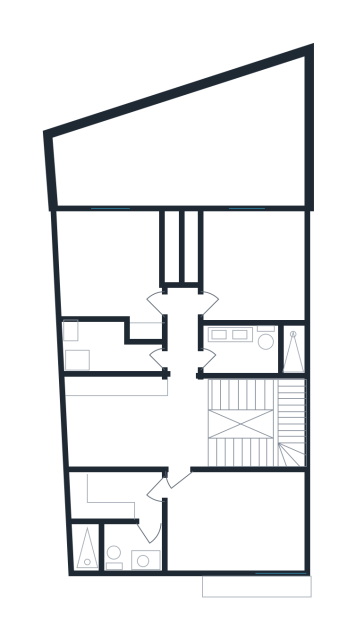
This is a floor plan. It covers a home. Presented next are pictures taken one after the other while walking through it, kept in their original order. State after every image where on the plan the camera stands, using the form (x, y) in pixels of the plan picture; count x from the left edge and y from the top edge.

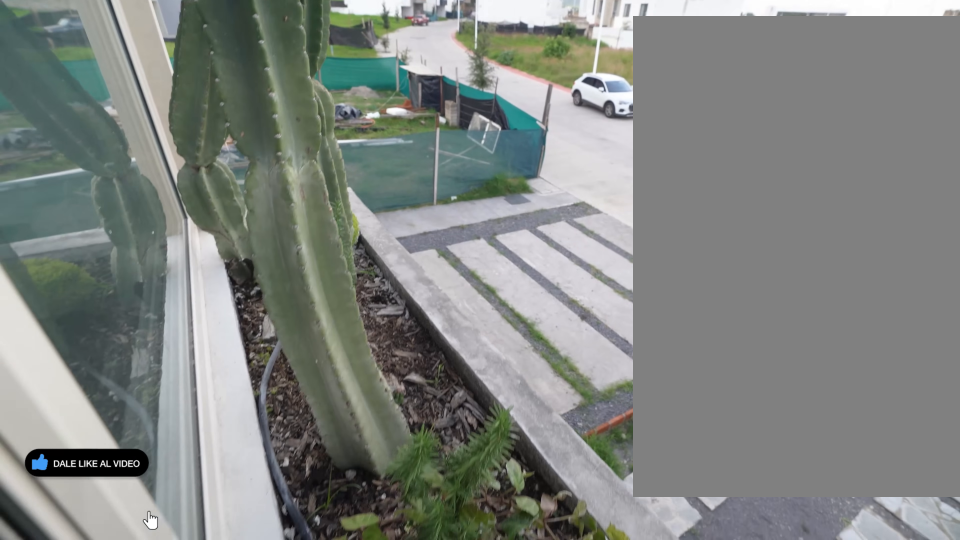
(236, 560)
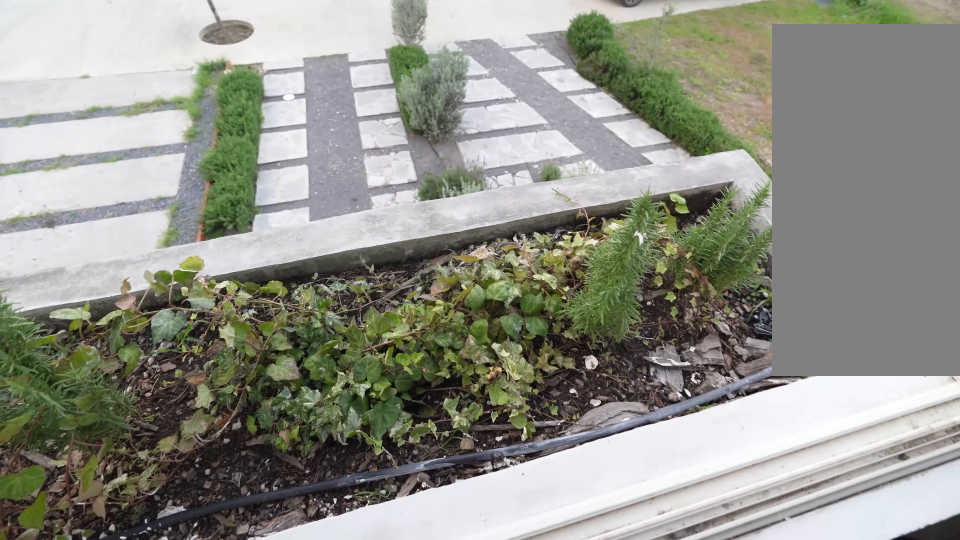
(238, 558)
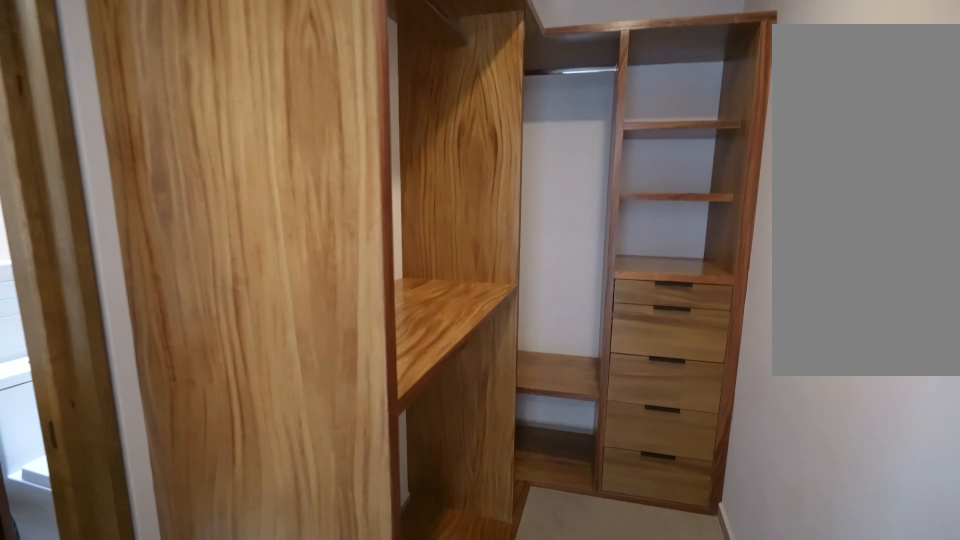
(130, 493)
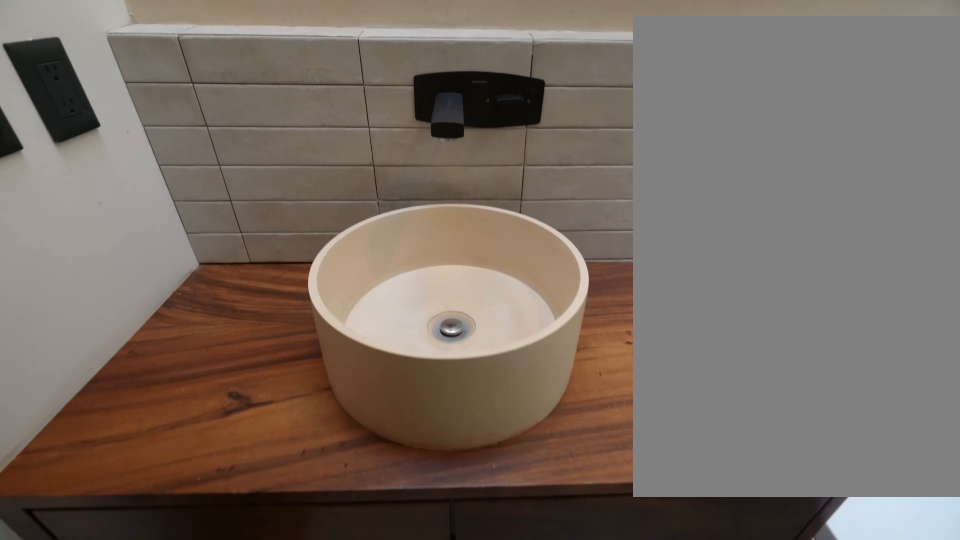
(148, 537)
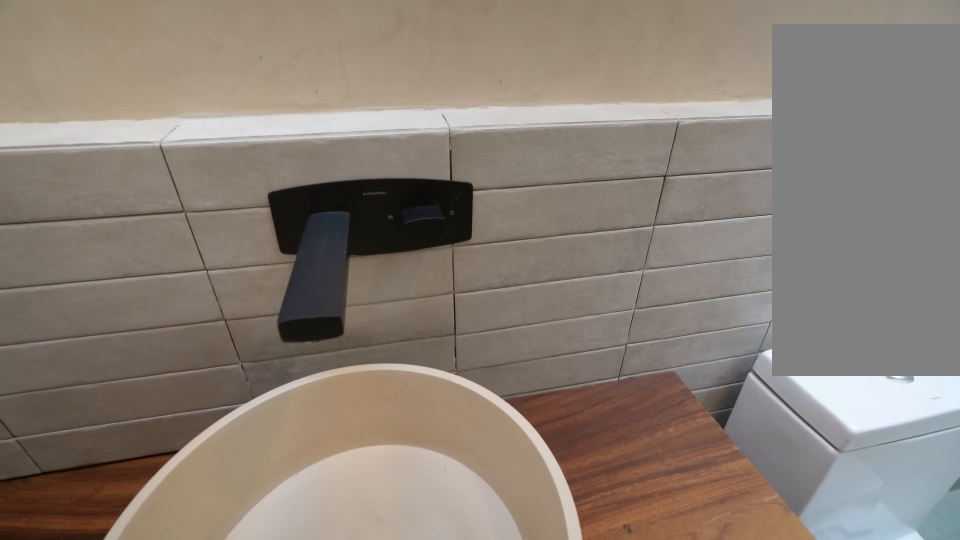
(139, 540)
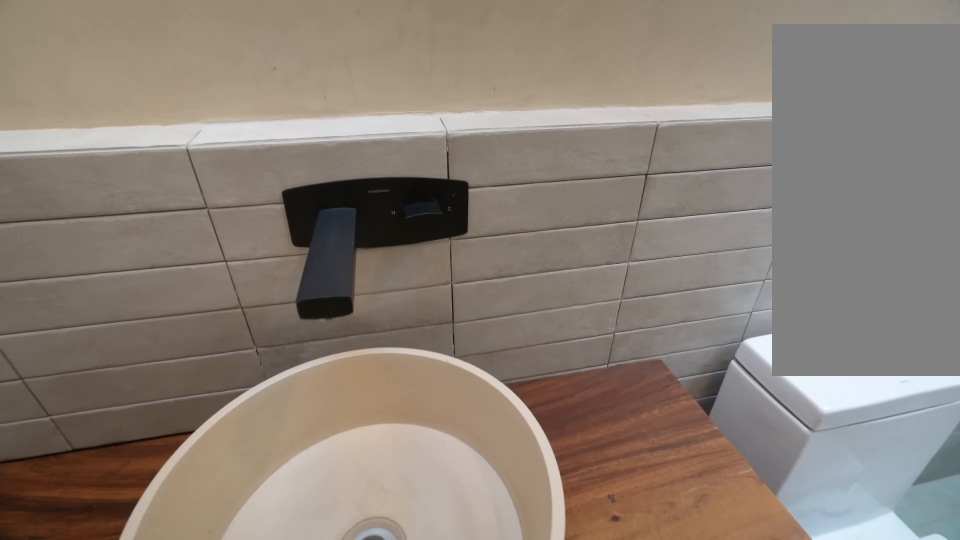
(139, 539)
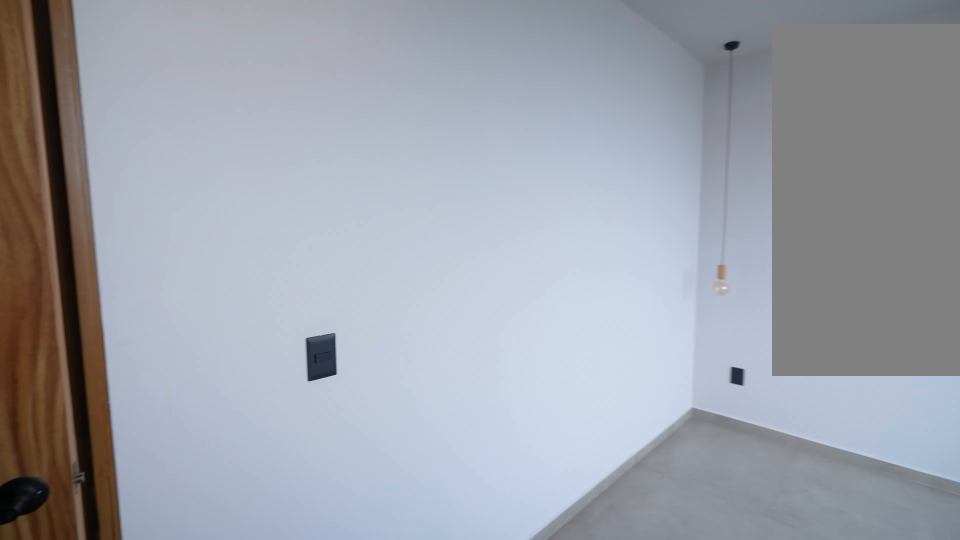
(171, 497)
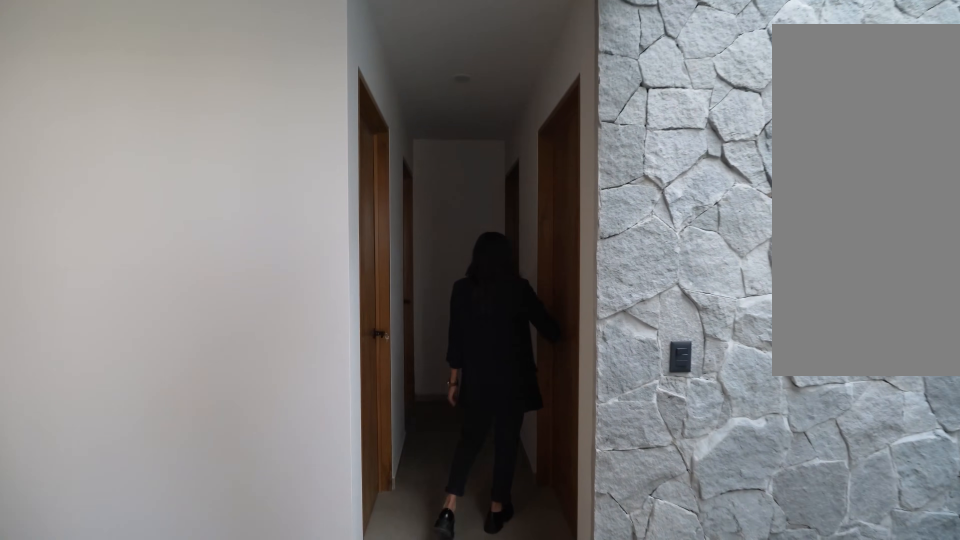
(183, 428)
